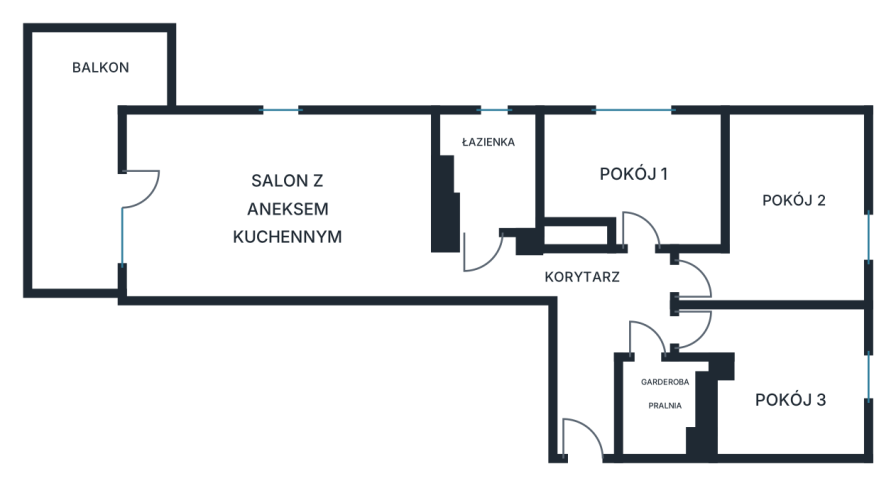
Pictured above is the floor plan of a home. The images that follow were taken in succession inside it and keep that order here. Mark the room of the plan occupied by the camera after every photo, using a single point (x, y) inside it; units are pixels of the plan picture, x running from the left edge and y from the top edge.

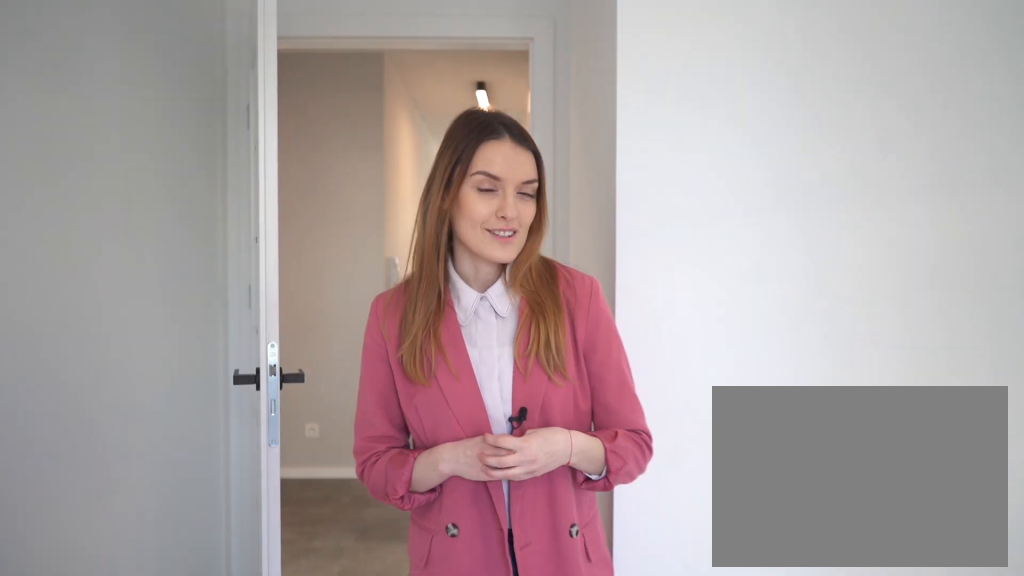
(790, 212)
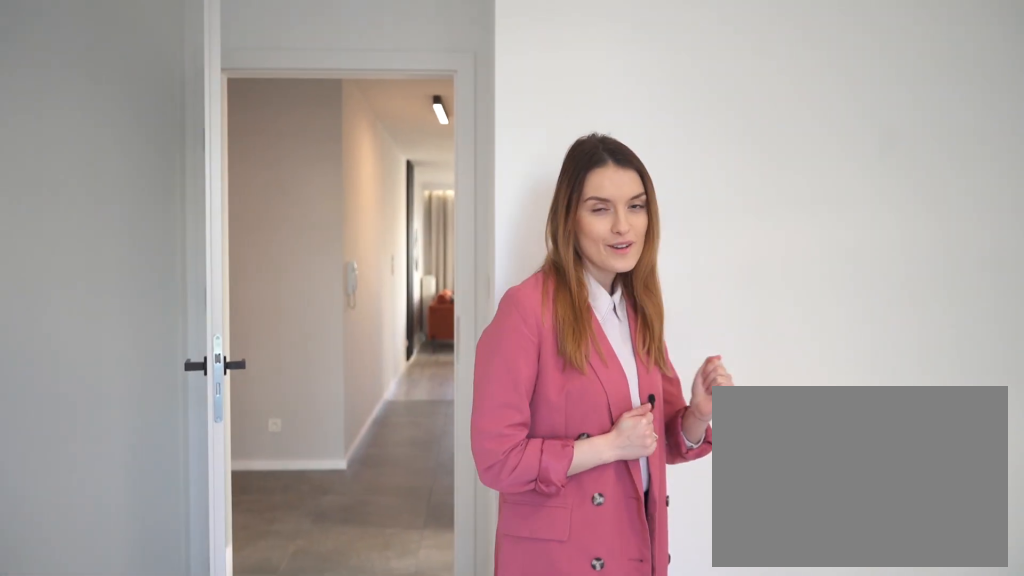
(790, 212)
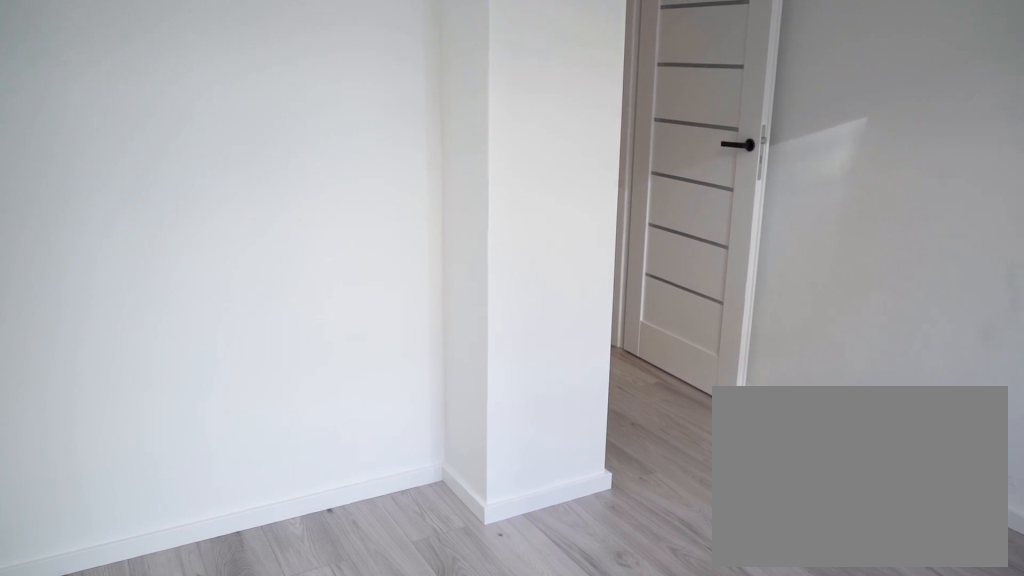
(786, 378)
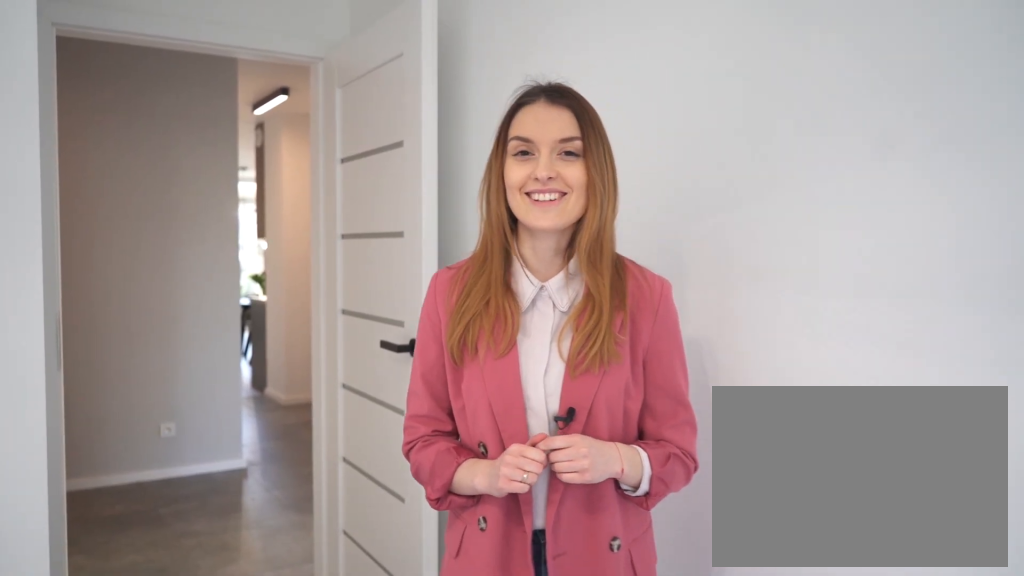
(808, 378)
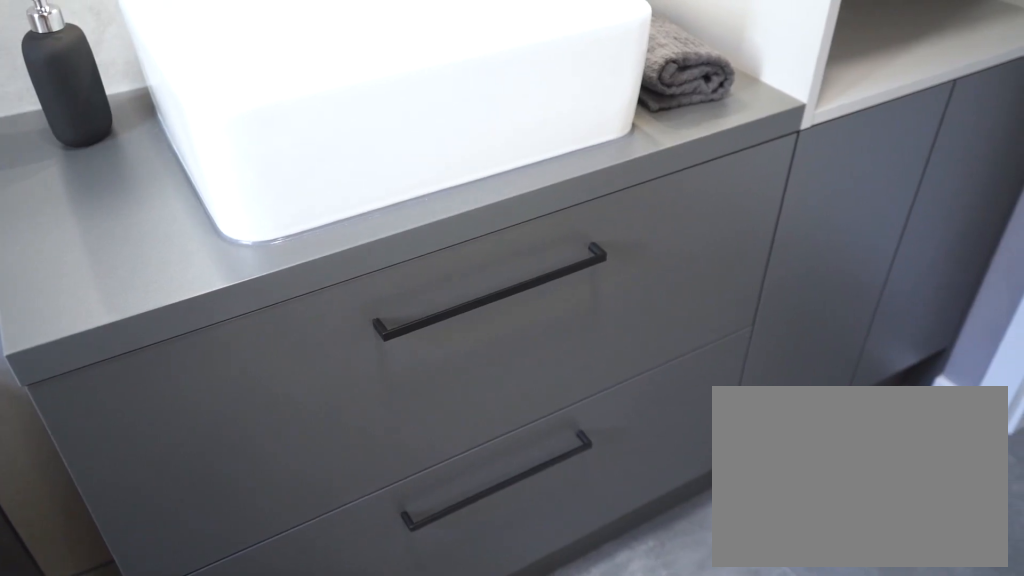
(491, 171)
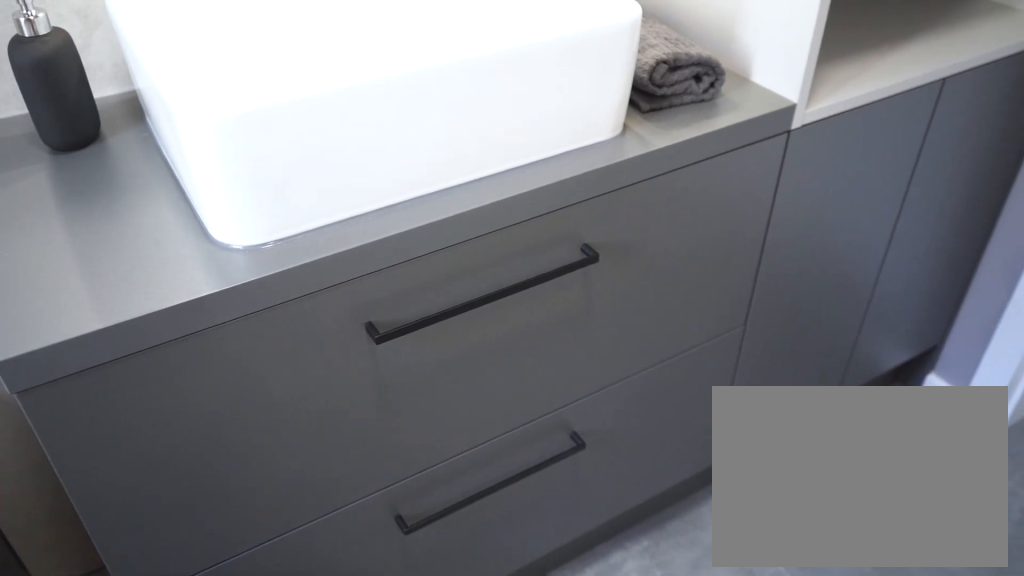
(491, 171)
